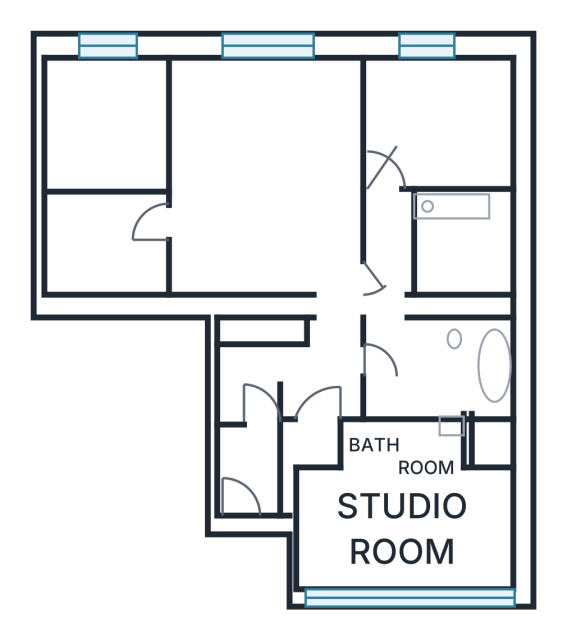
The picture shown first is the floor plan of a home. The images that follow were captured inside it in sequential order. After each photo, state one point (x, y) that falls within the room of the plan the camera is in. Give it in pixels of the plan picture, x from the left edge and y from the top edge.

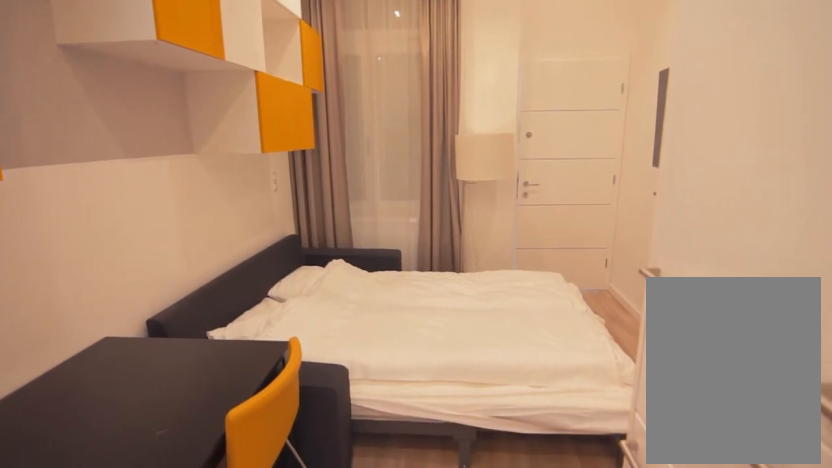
(400, 504)
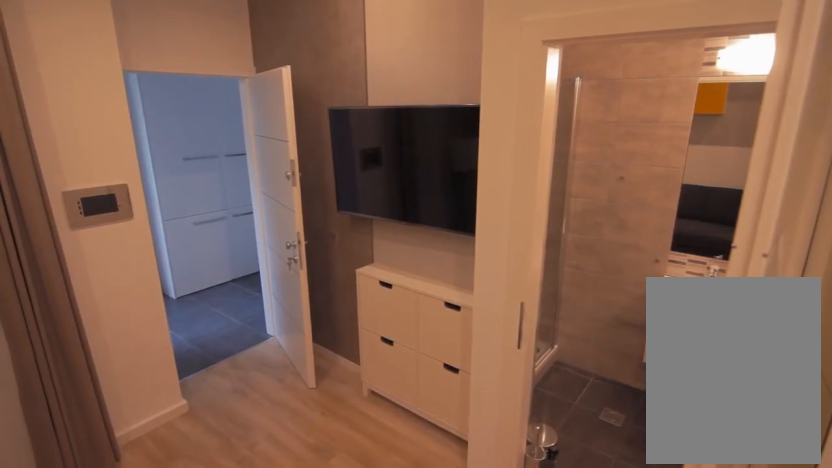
(397, 522)
